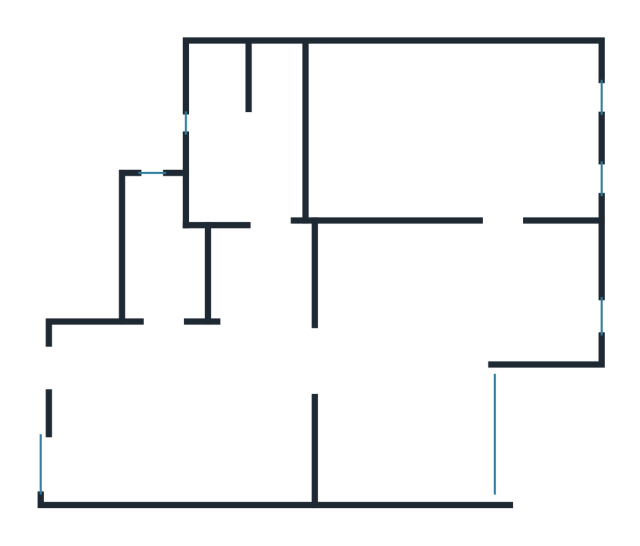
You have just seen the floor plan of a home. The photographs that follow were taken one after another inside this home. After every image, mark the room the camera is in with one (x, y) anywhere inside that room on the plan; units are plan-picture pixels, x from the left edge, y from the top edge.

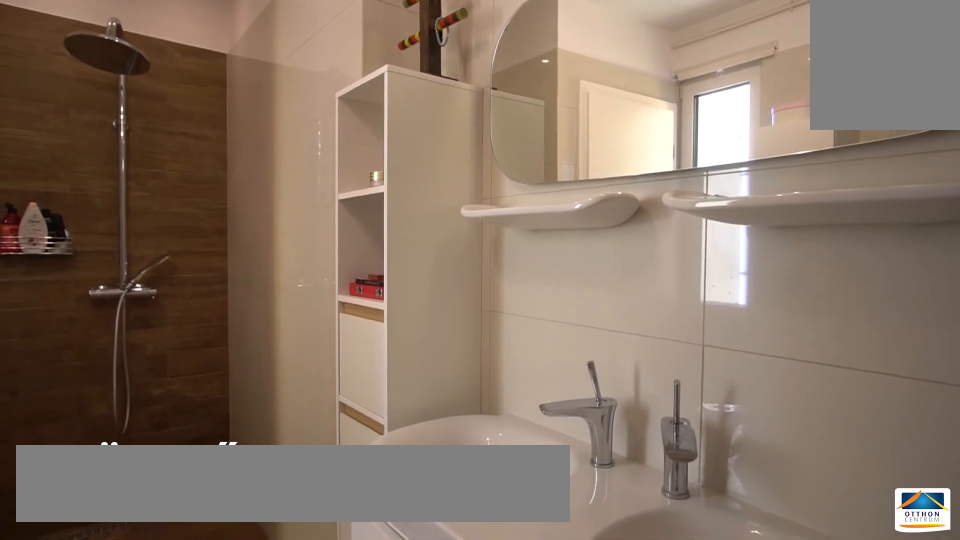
(247, 164)
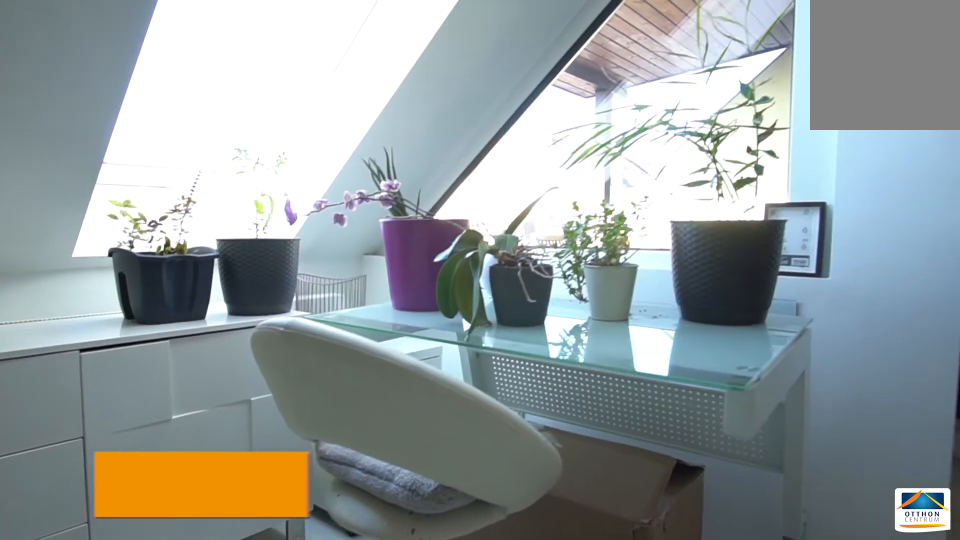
(447, 352)
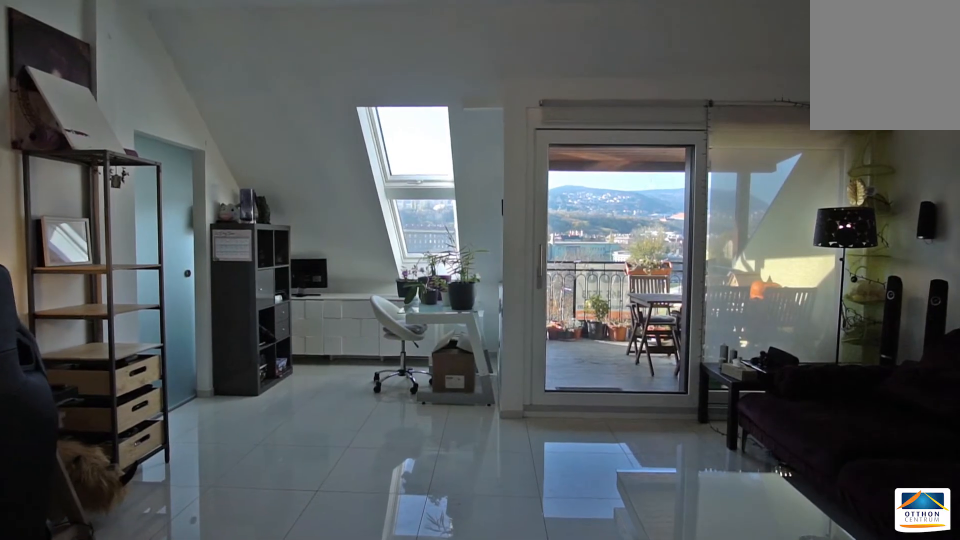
(447, 352)
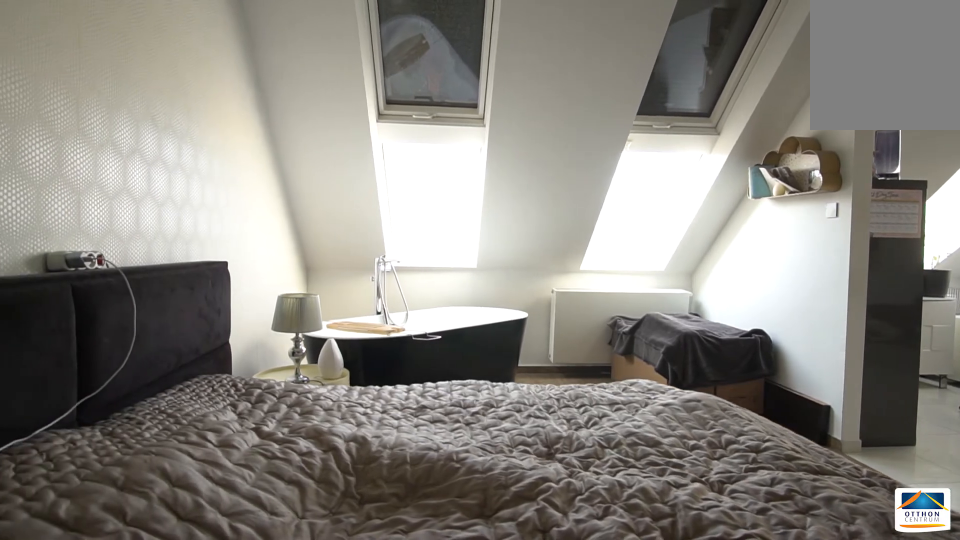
(455, 134)
